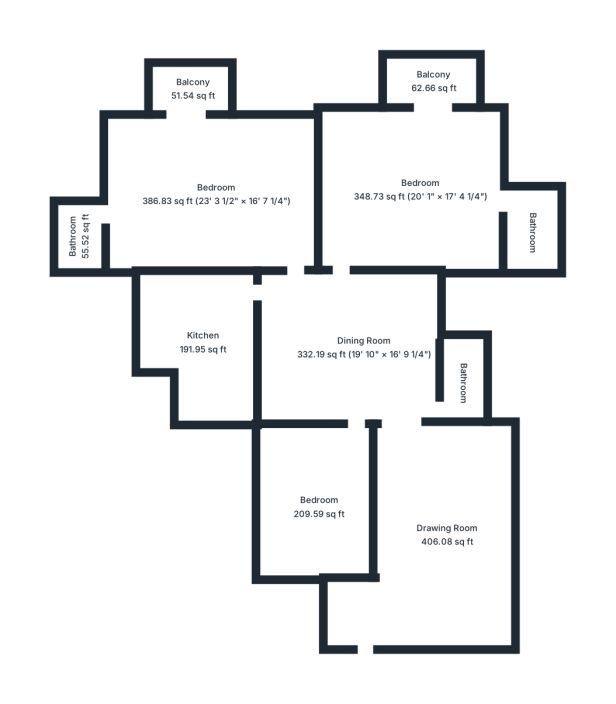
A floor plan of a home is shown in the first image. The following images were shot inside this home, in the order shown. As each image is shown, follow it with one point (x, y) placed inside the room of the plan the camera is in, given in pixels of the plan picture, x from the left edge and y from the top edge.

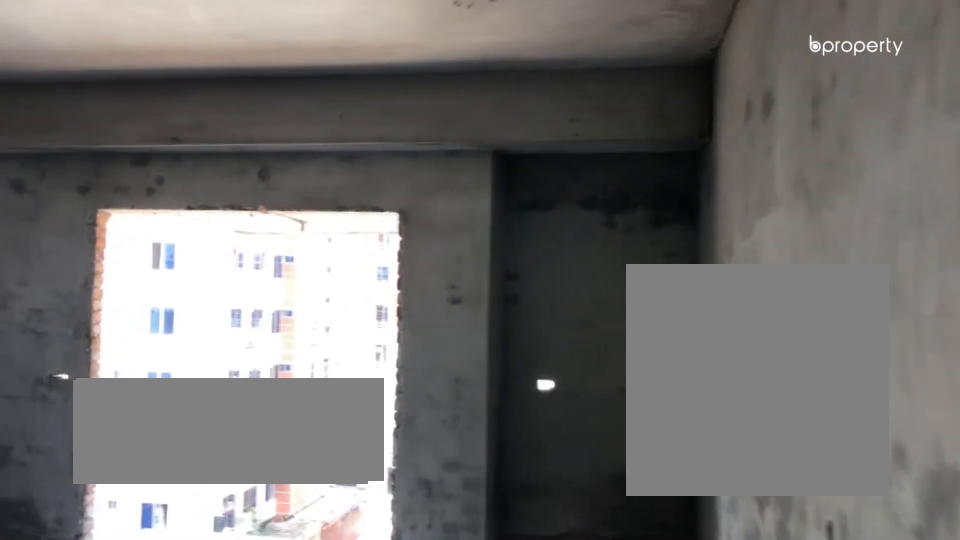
(217, 197)
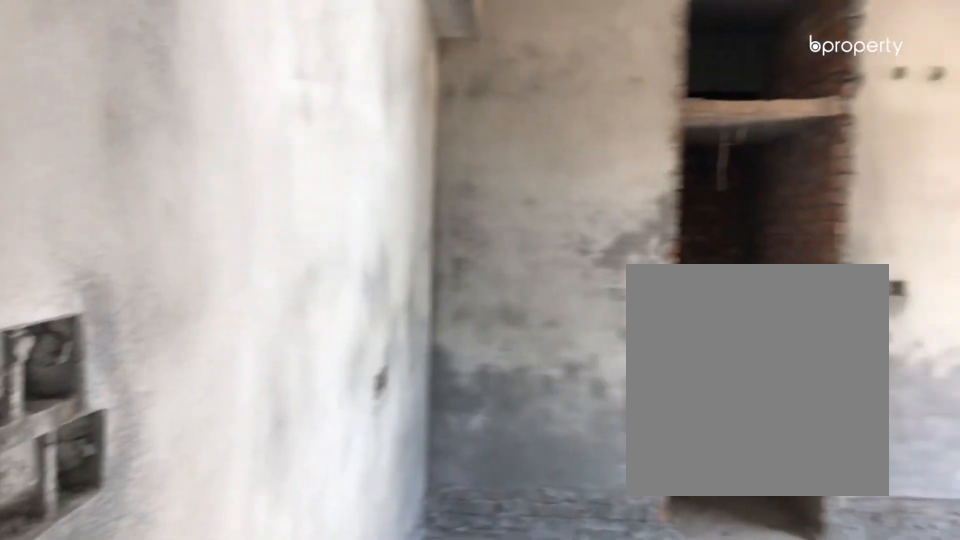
(217, 197)
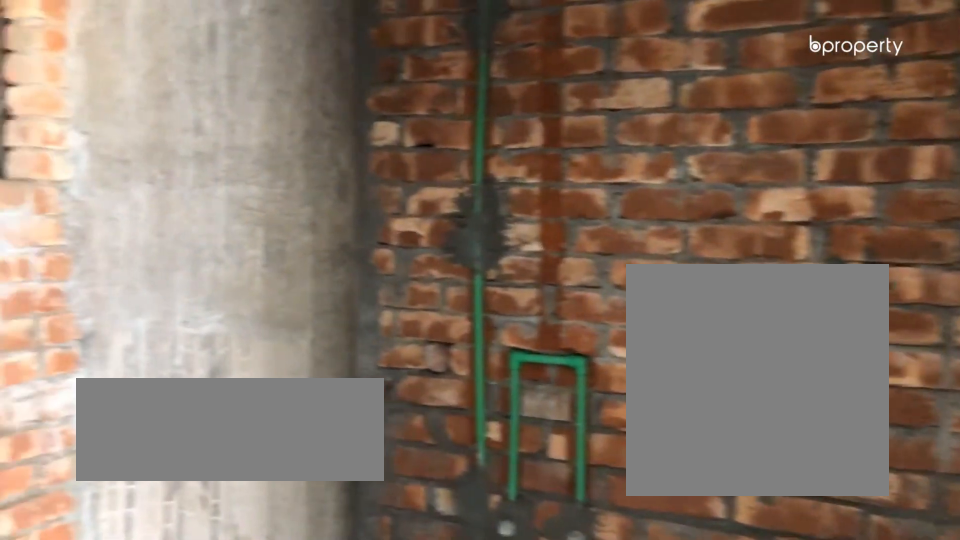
(83, 234)
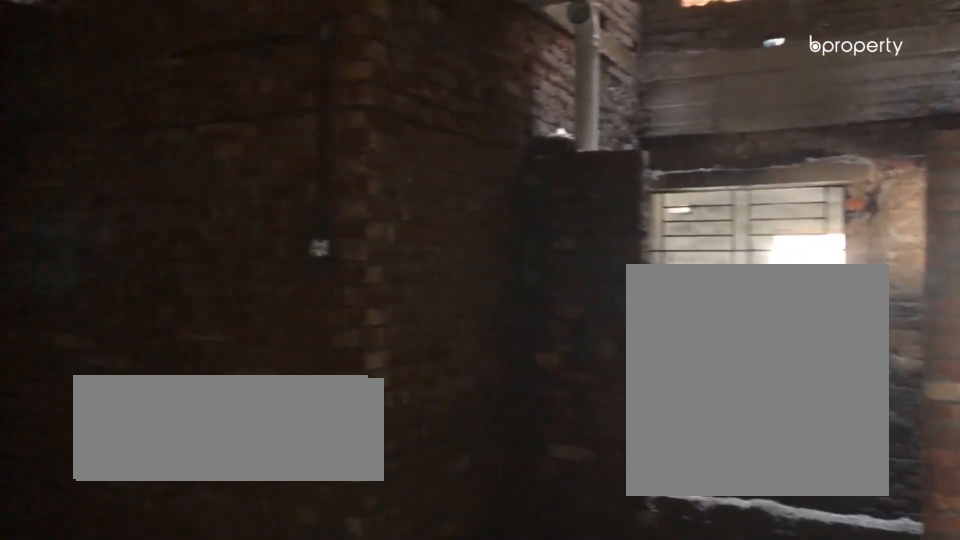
(206, 341)
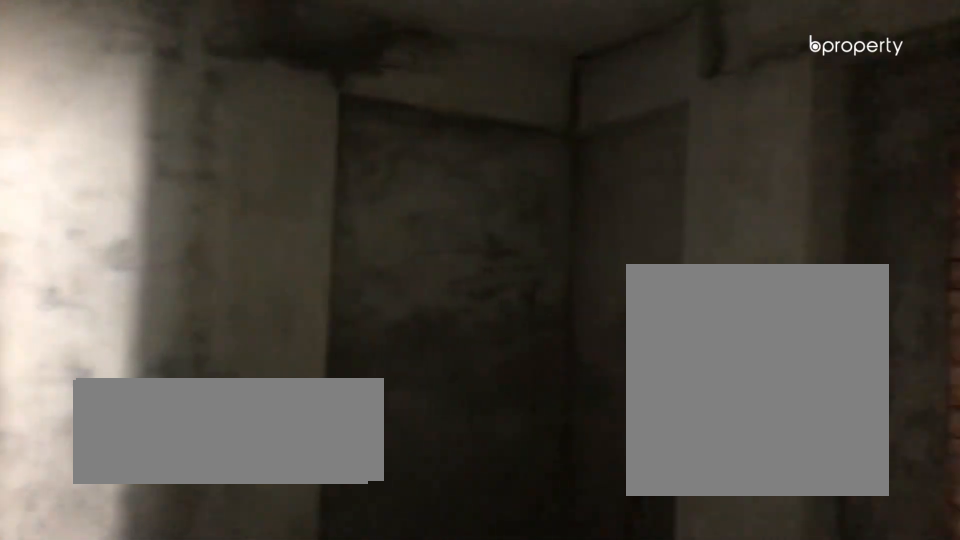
(321, 509)
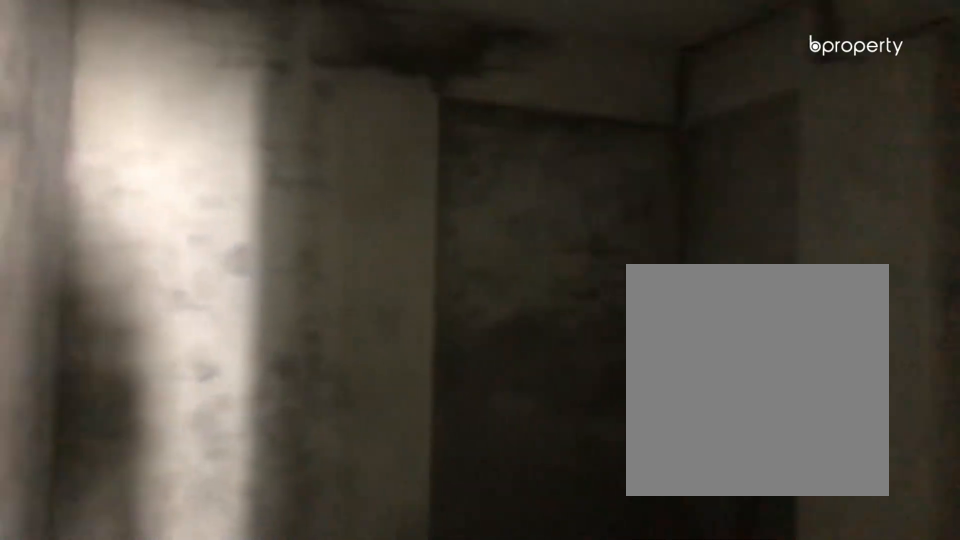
(321, 509)
